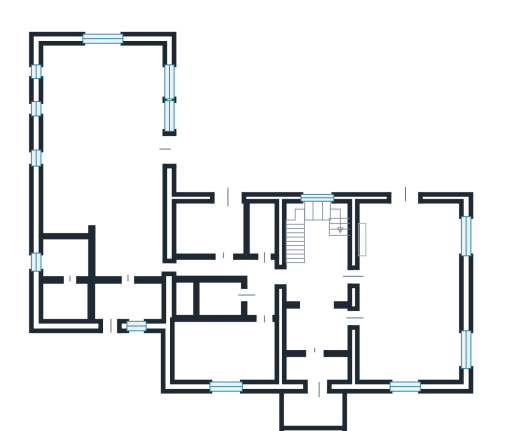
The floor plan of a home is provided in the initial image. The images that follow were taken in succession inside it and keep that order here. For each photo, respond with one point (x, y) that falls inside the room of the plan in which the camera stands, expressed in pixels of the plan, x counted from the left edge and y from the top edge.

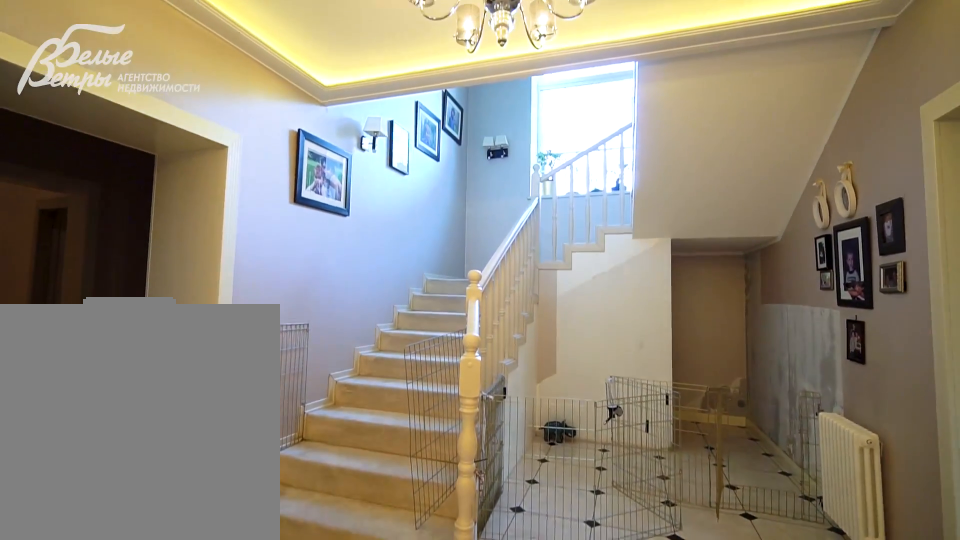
(316, 251)
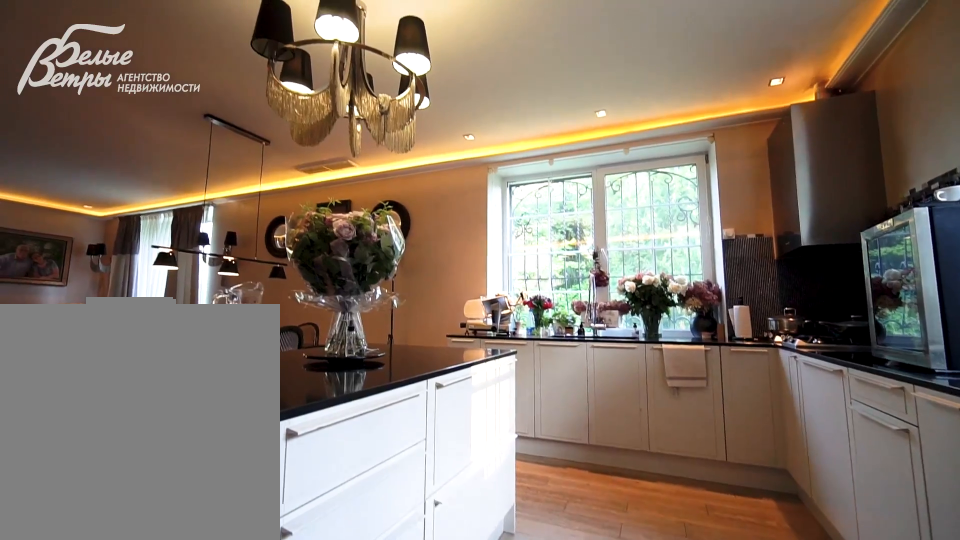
(407, 343)
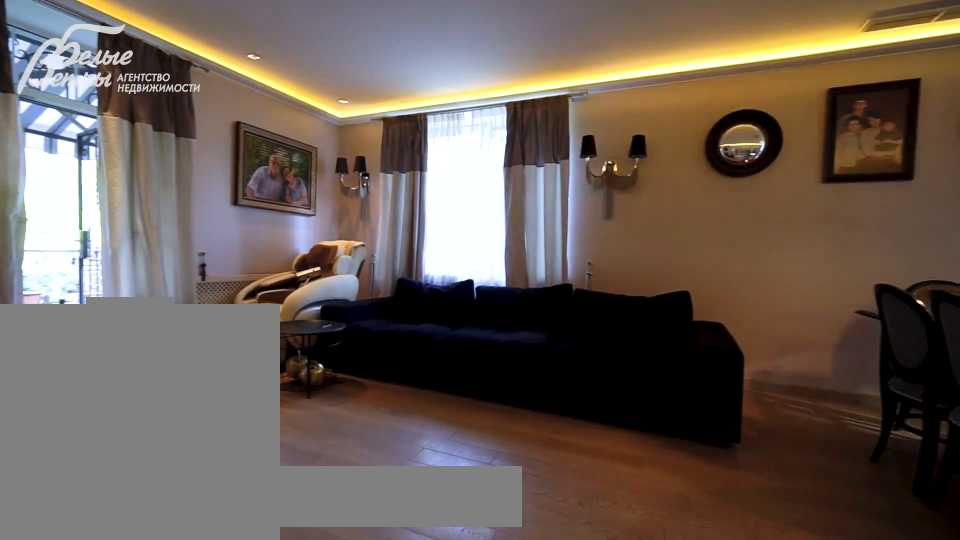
(408, 250)
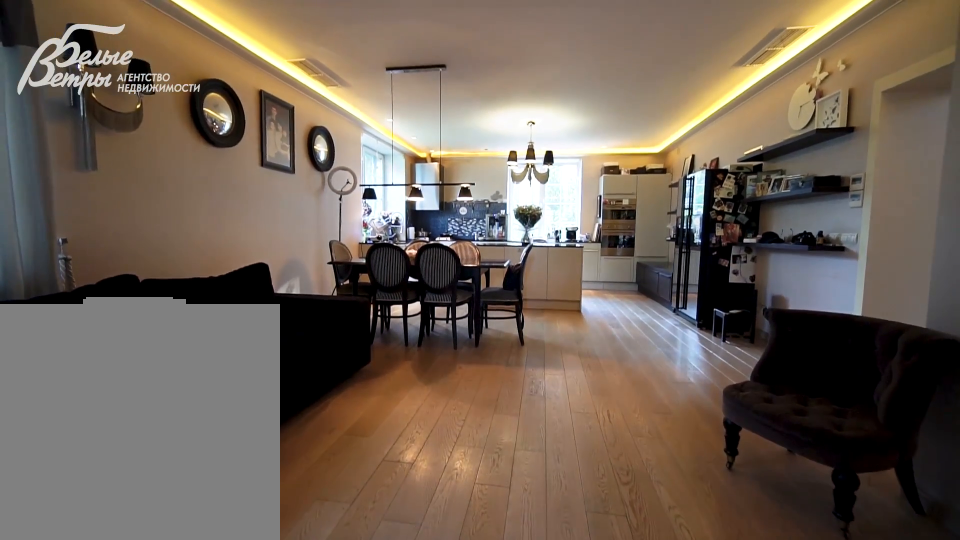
(408, 250)
